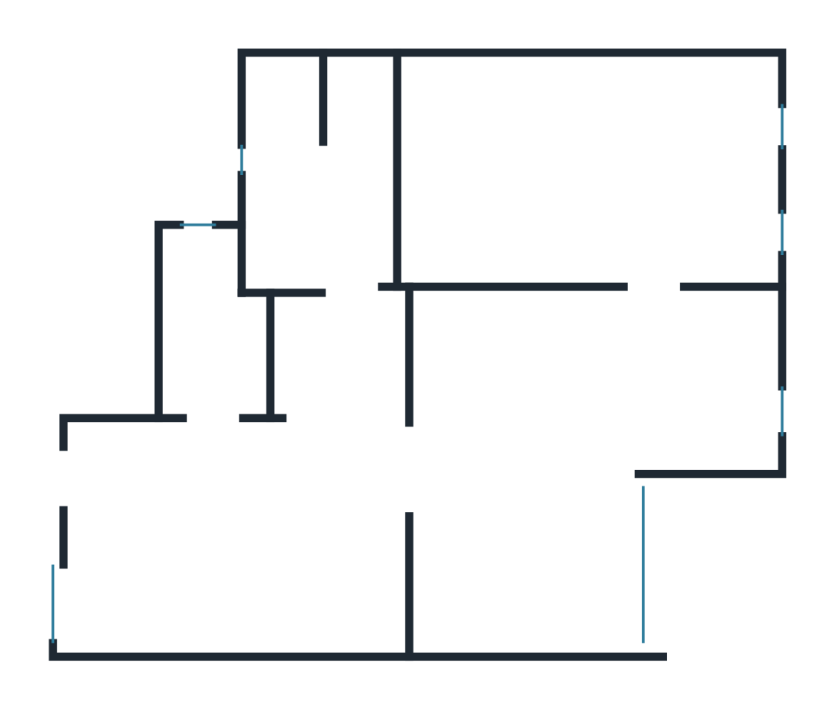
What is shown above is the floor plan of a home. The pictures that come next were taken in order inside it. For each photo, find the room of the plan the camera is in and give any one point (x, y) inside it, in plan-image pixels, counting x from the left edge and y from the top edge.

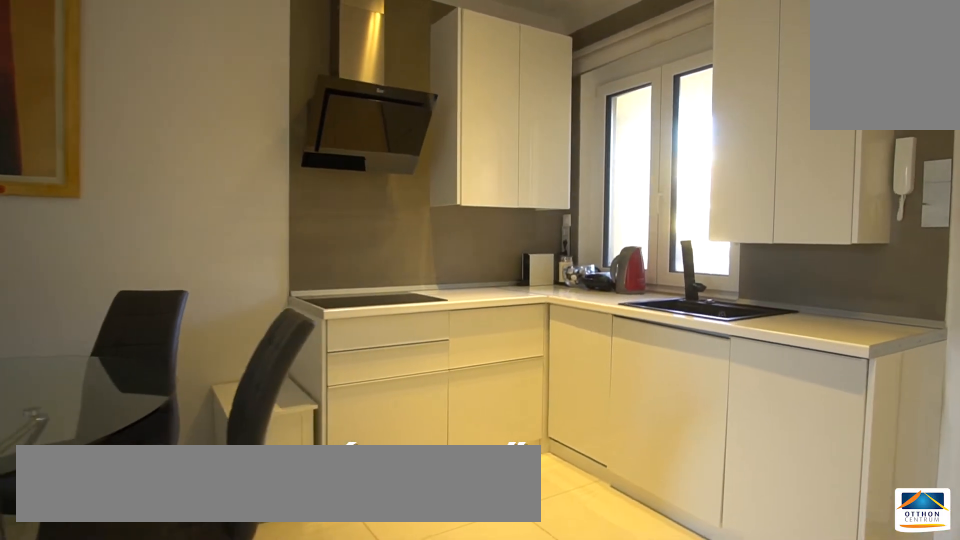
(243, 545)
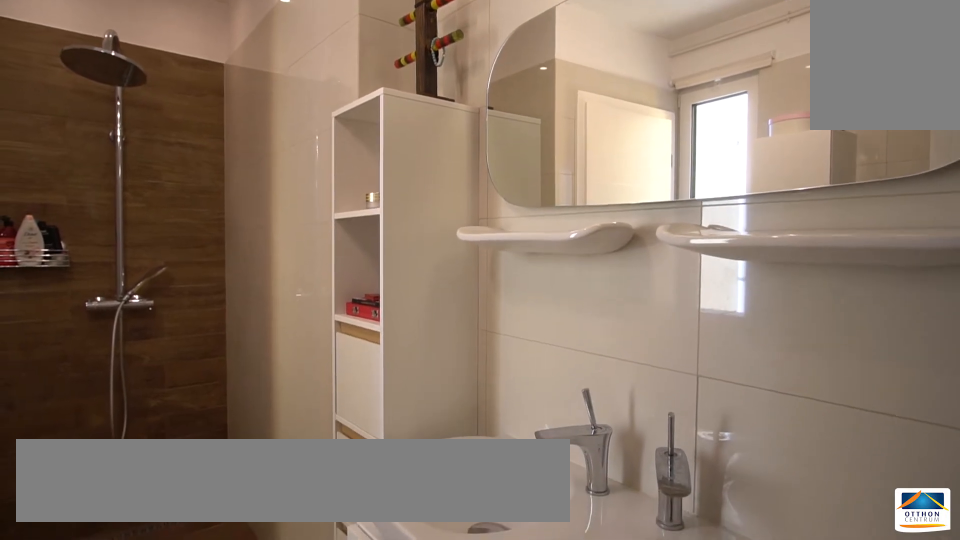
(322, 214)
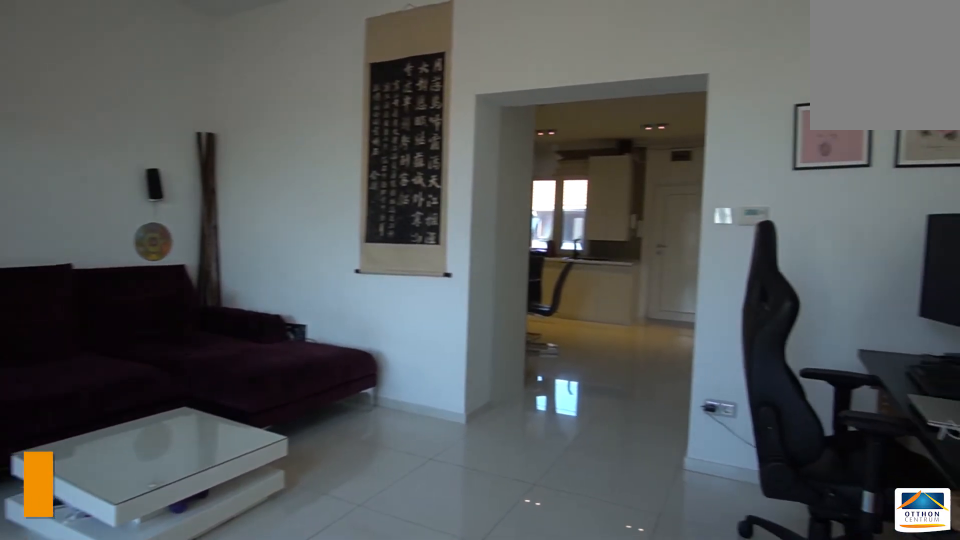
(581, 458)
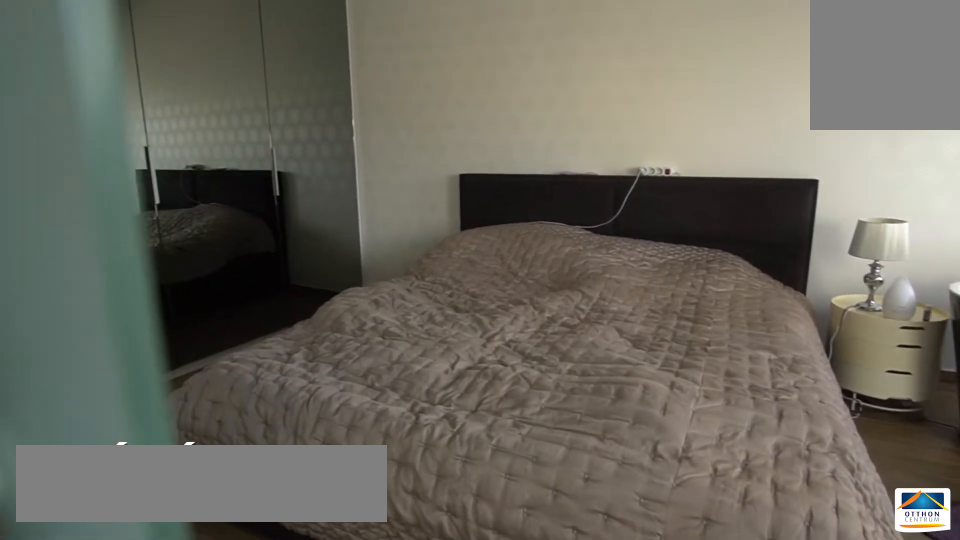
(592, 174)
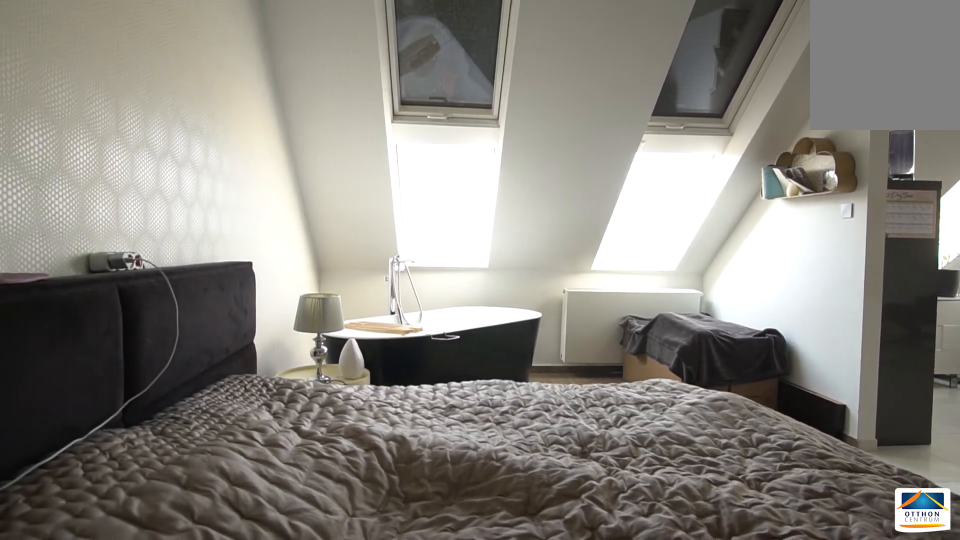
(592, 175)
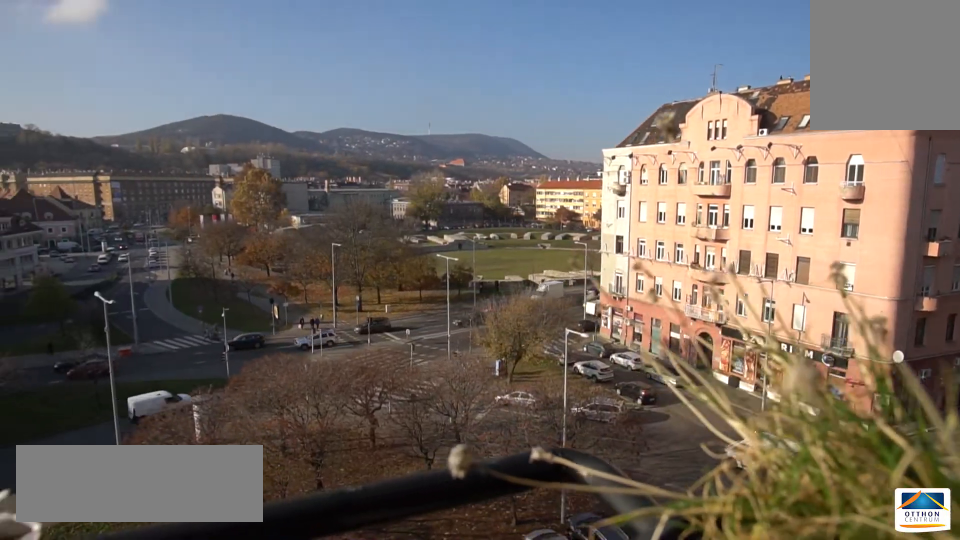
(727, 570)
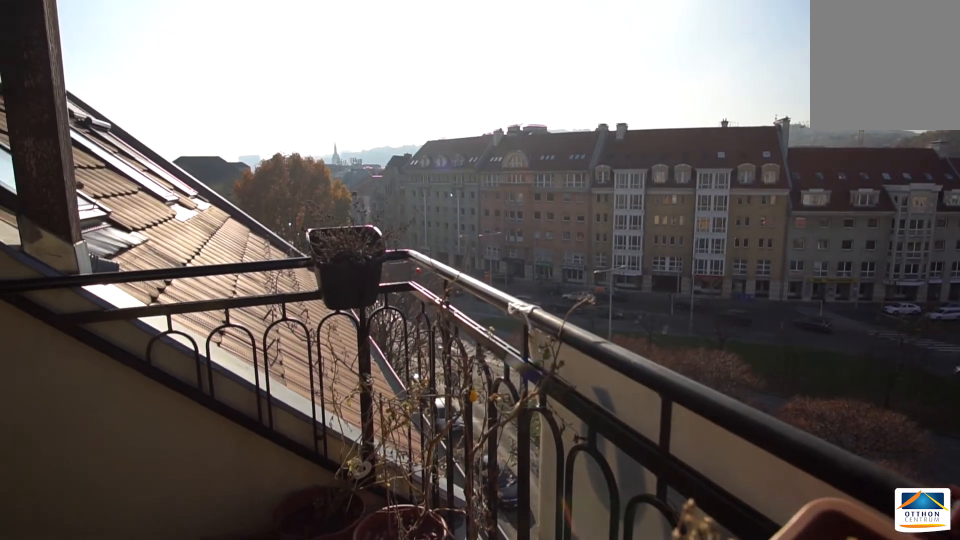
(726, 570)
